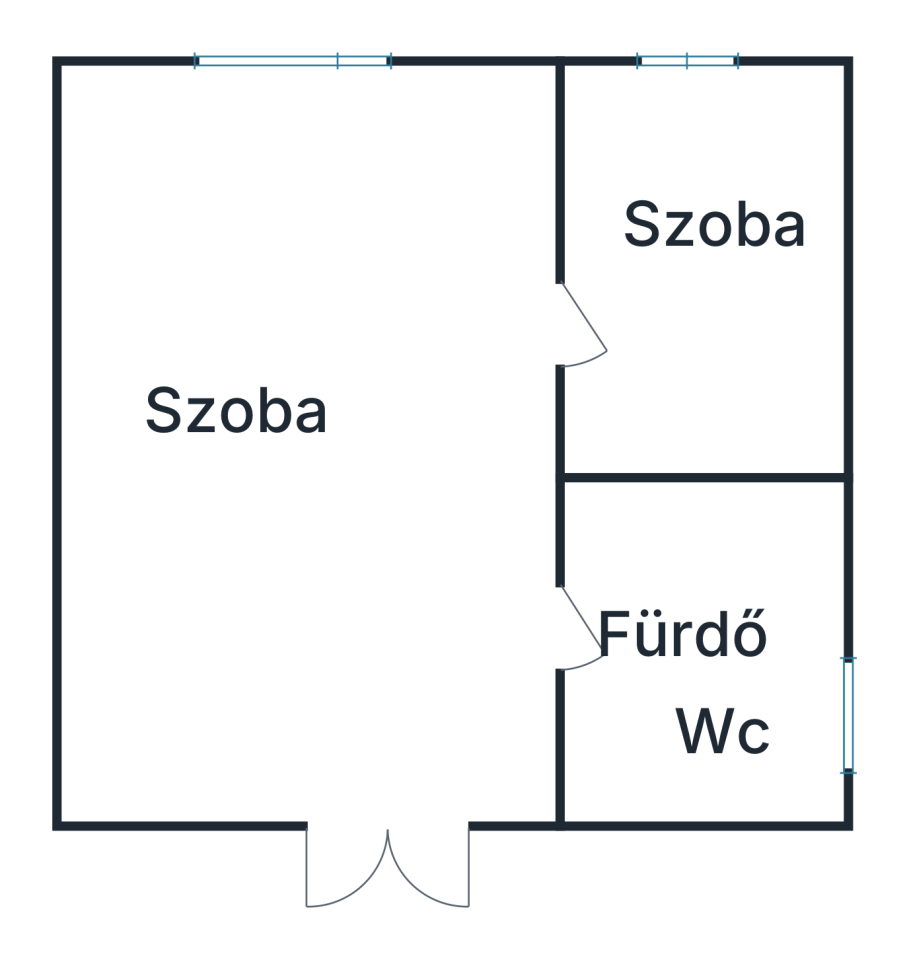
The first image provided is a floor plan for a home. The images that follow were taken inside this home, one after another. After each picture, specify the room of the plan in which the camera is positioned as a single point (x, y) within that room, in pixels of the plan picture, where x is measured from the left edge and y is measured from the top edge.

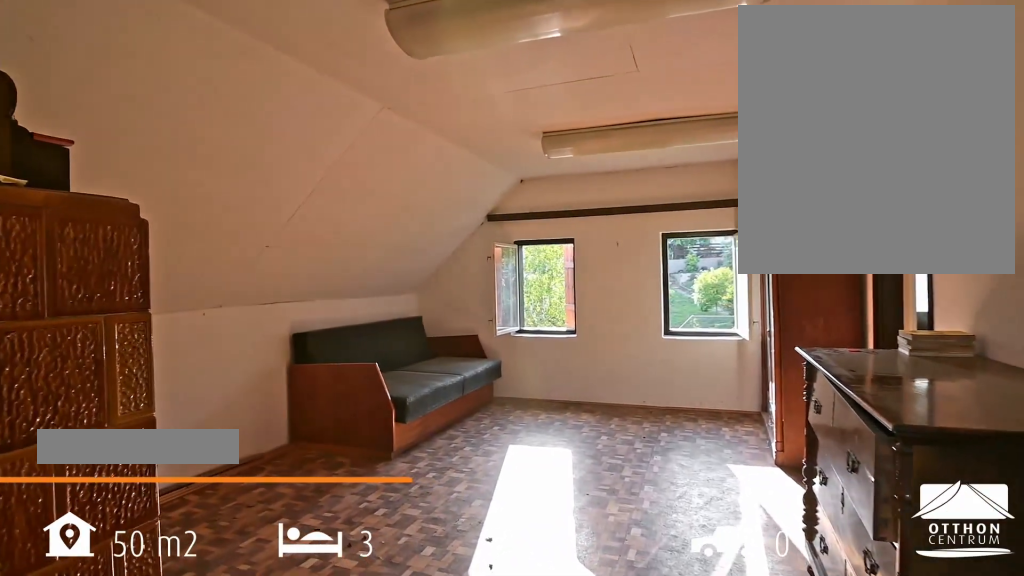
(312, 447)
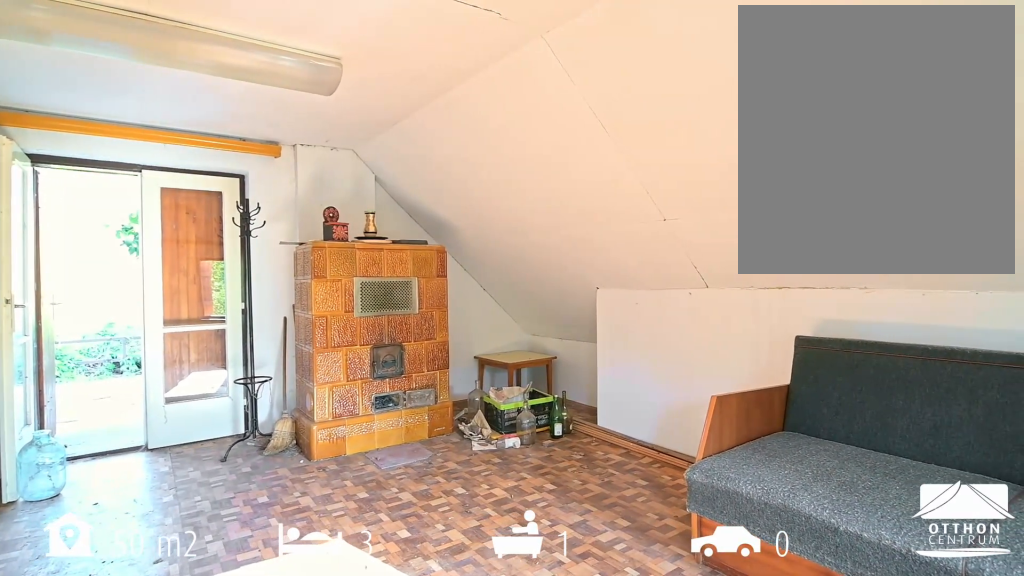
(312, 447)
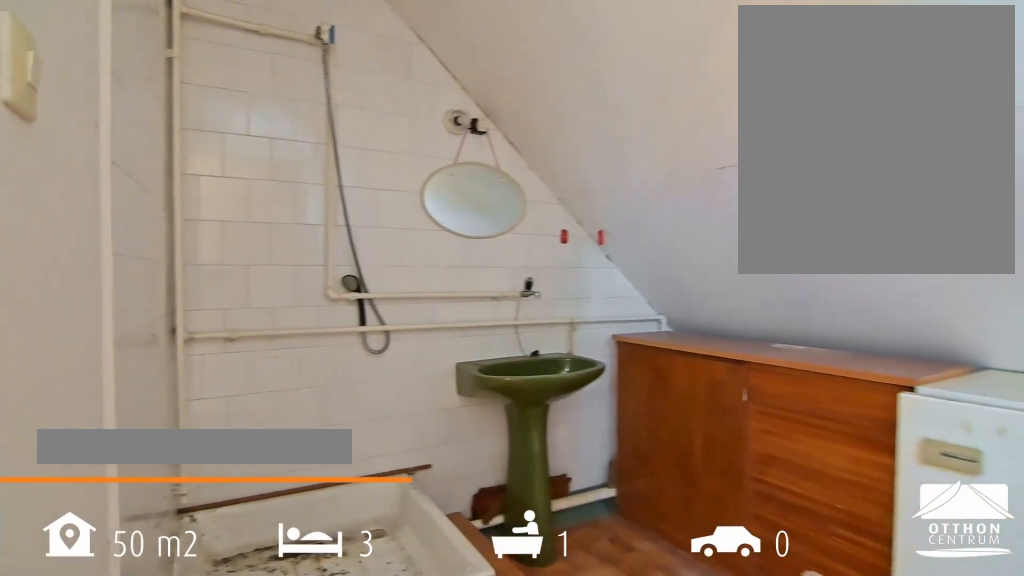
(704, 653)
